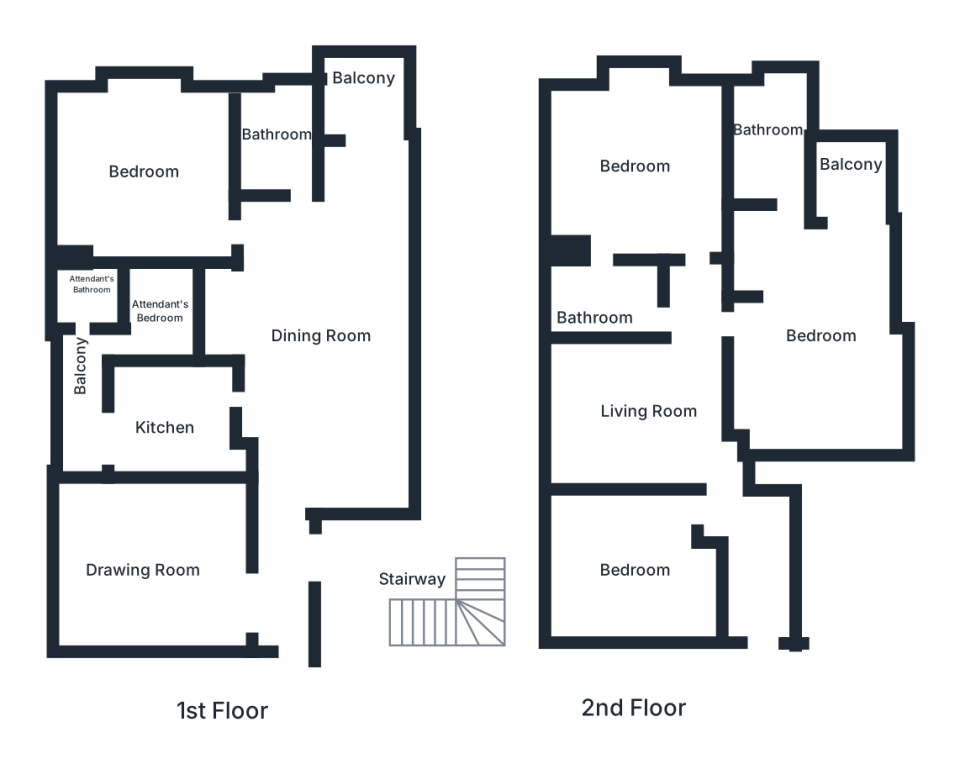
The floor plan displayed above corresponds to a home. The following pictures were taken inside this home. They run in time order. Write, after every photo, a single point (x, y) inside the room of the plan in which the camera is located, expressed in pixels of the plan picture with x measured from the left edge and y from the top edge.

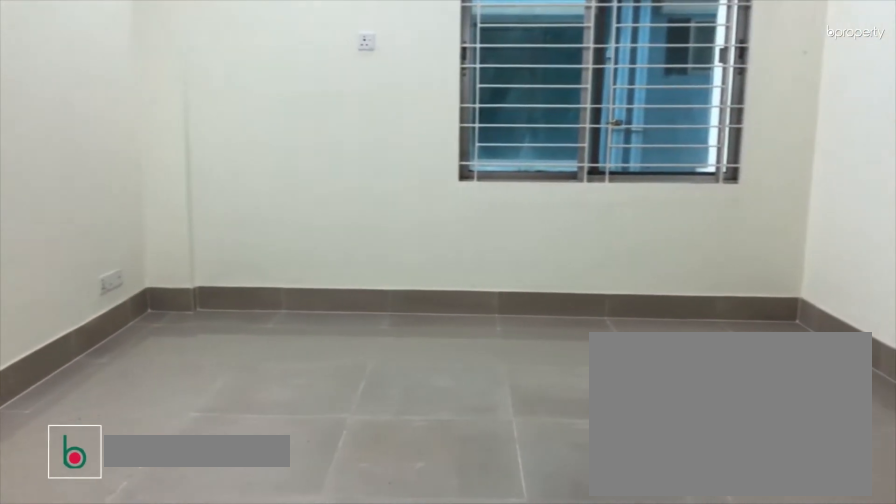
(149, 557)
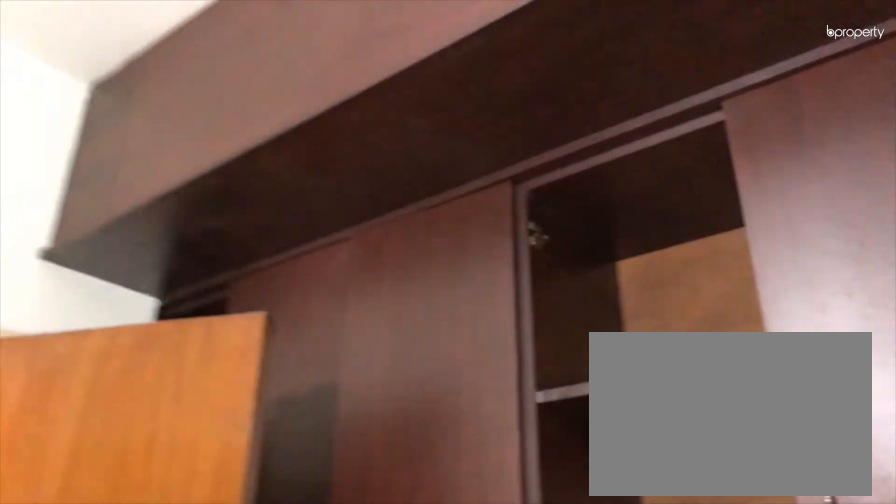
(164, 425)
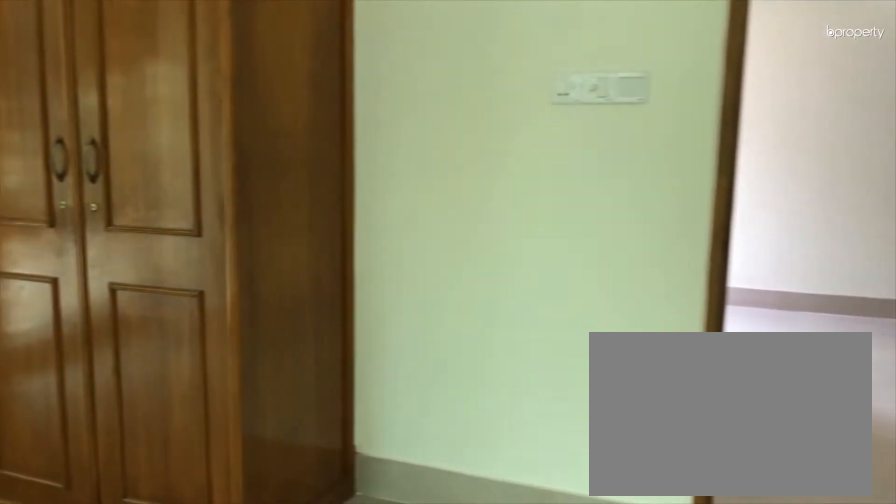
(148, 171)
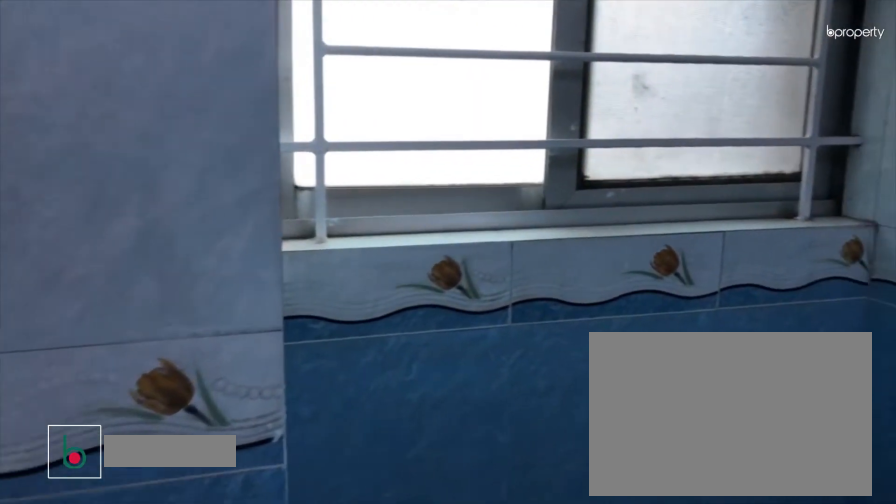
(272, 135)
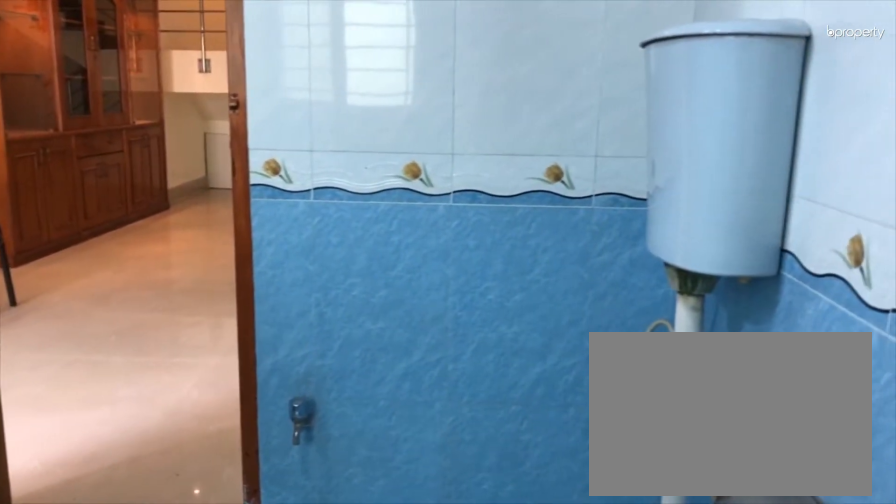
(272, 135)
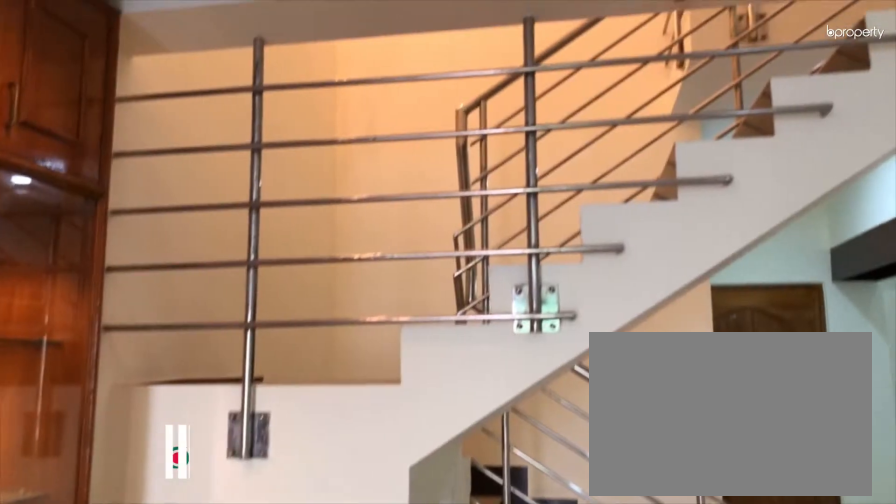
(399, 616)
